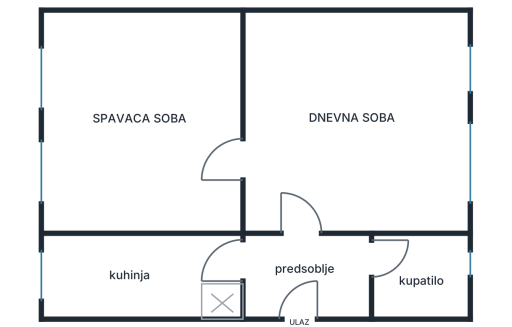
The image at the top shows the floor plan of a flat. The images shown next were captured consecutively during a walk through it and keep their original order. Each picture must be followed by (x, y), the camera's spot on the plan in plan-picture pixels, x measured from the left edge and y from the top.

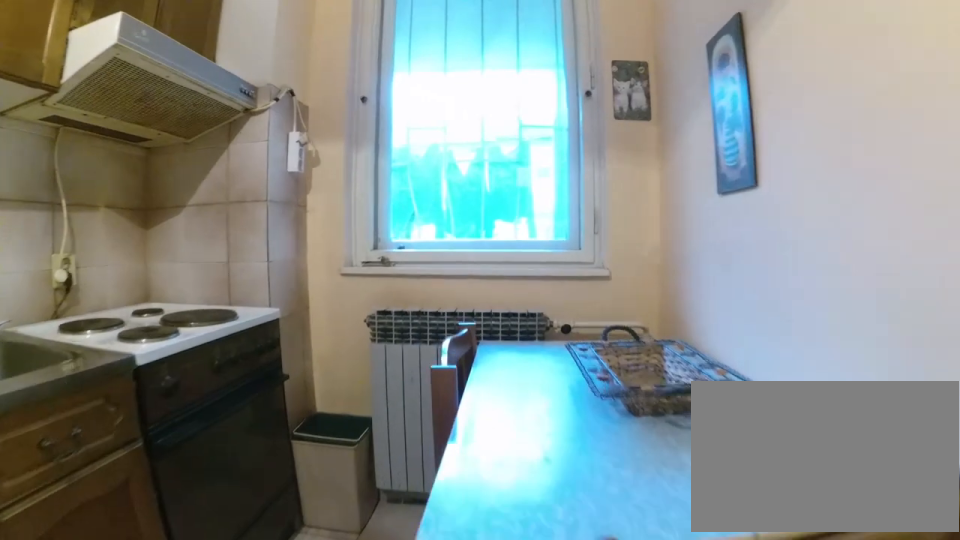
(141, 251)
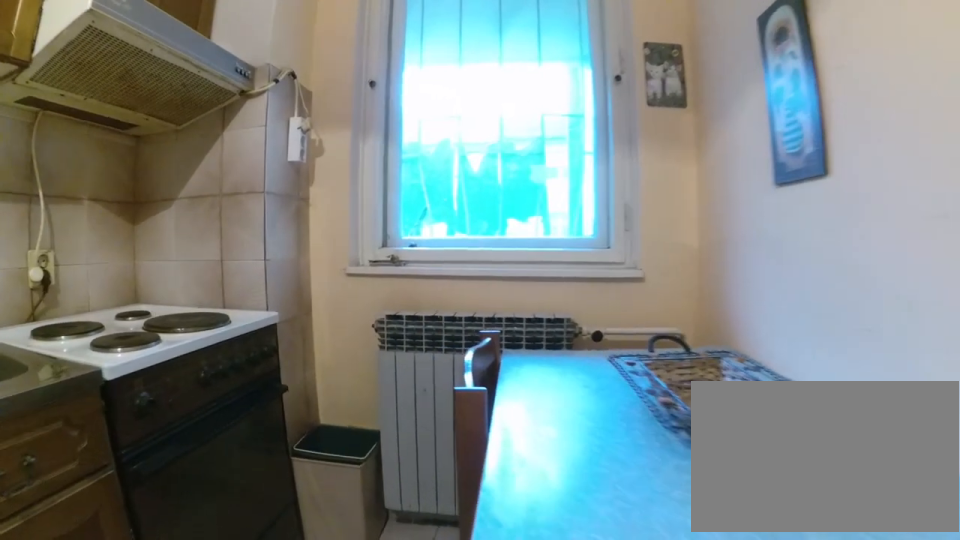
(129, 250)
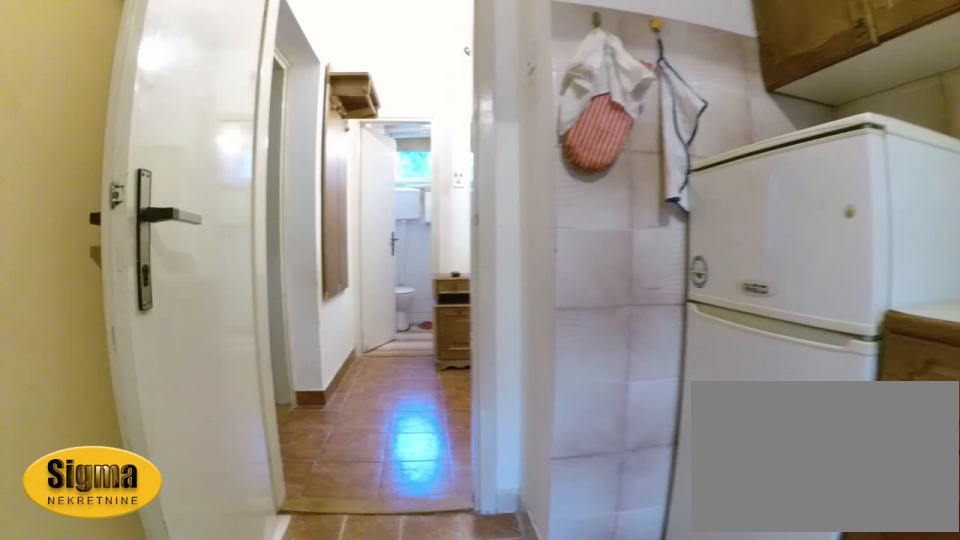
(111, 253)
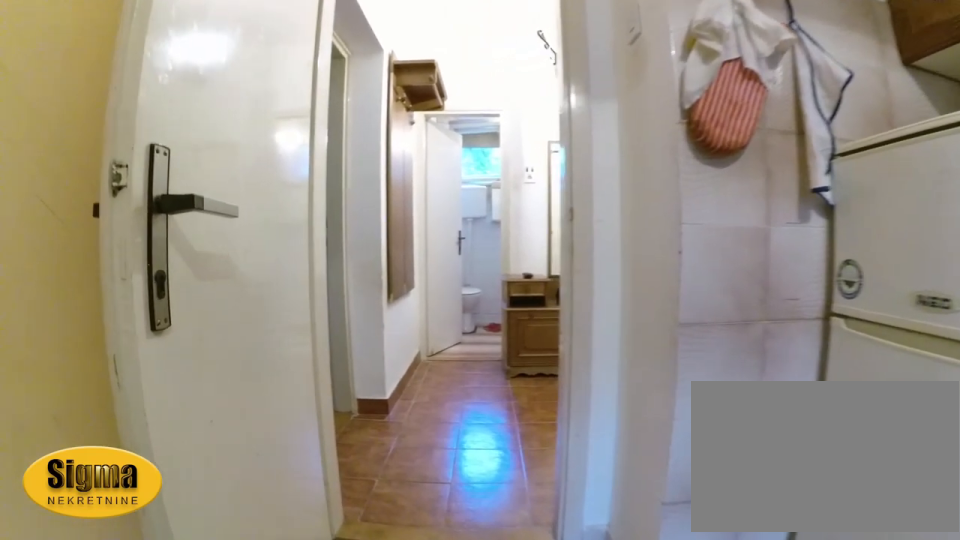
(141, 253)
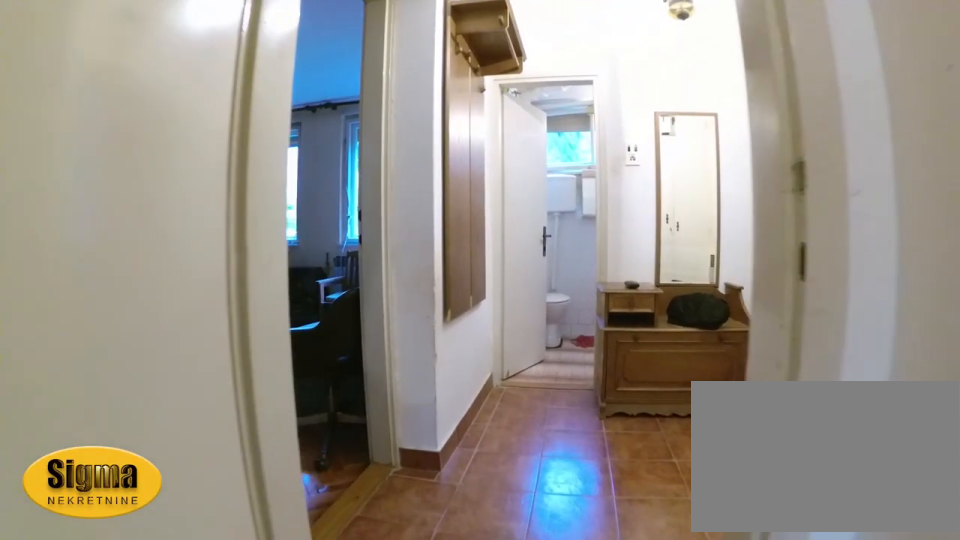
(204, 253)
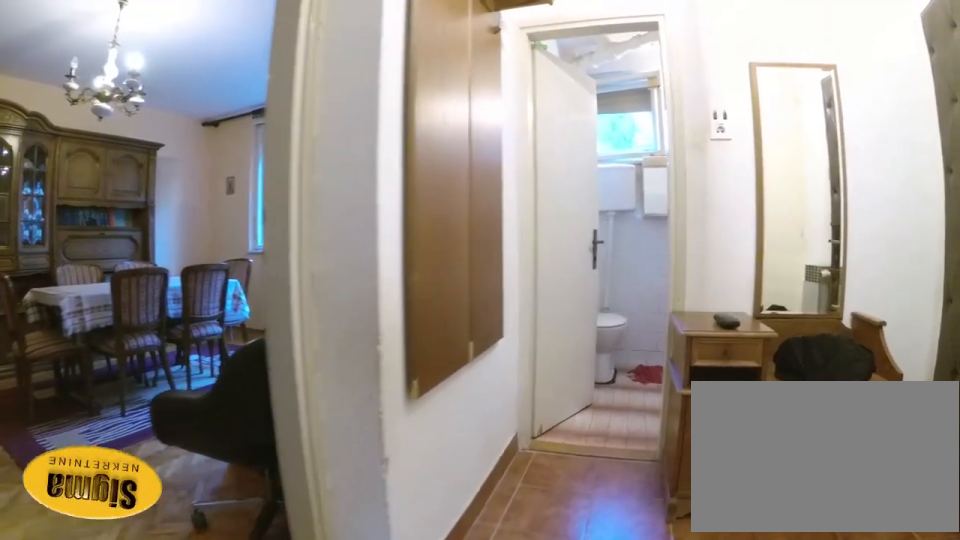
(269, 254)
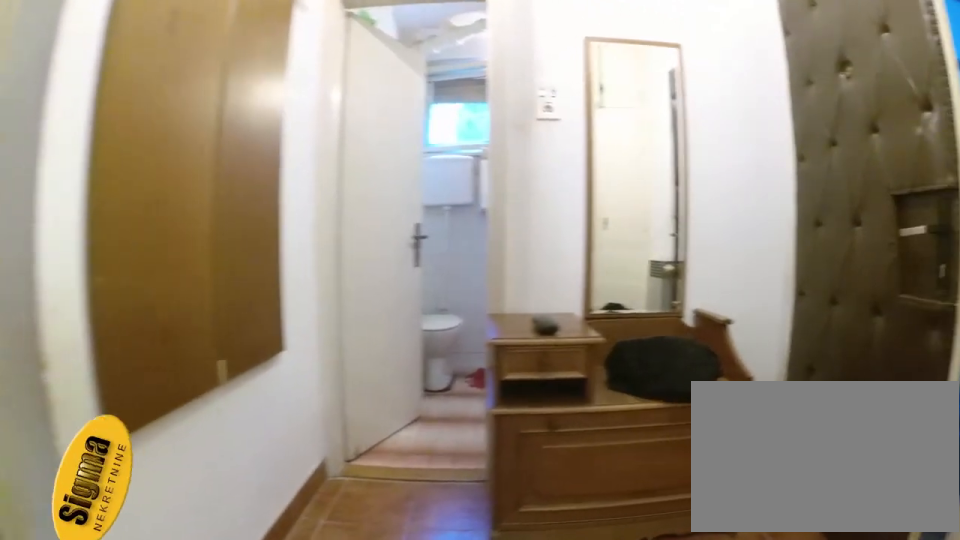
(289, 259)
